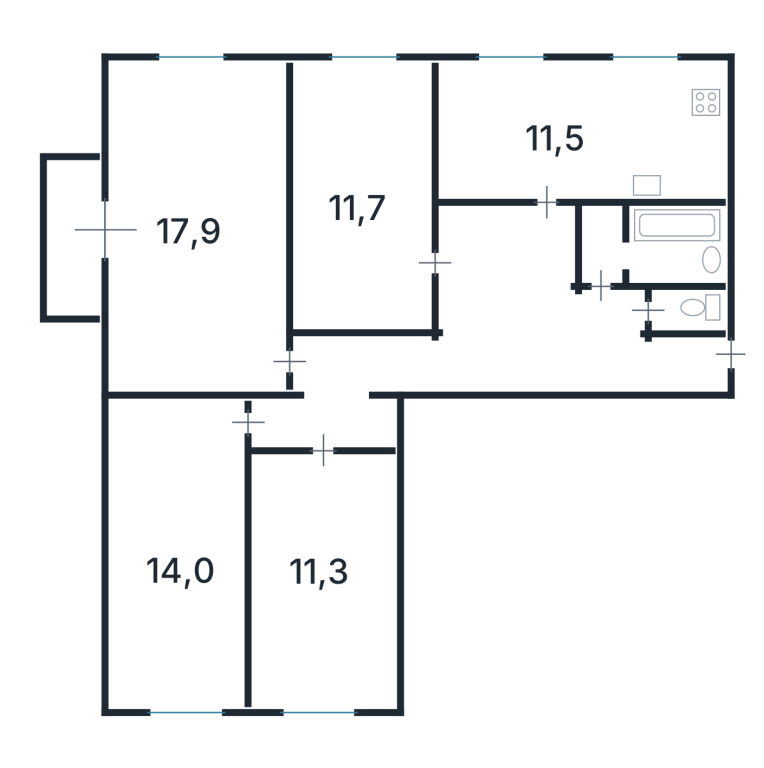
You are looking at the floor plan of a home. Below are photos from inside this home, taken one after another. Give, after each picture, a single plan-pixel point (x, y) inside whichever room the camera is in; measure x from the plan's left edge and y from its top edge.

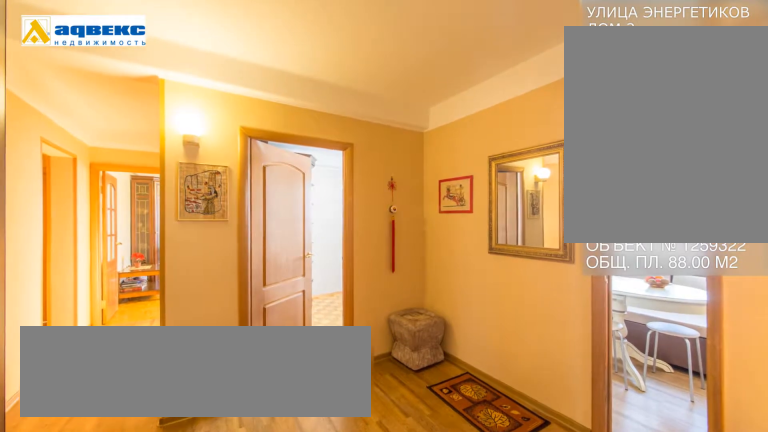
(523, 300)
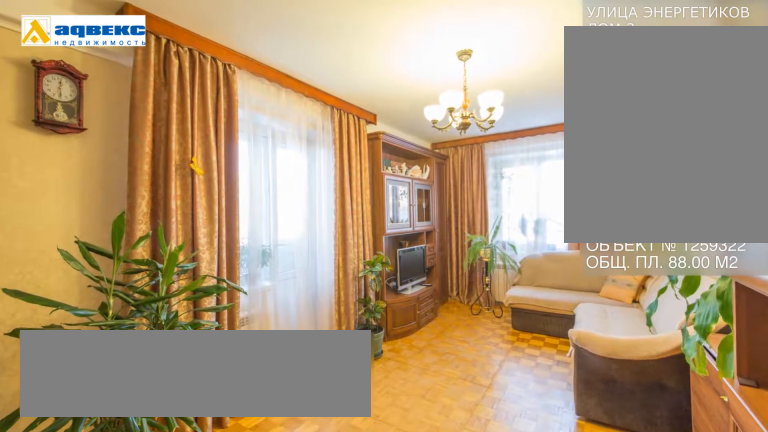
(194, 221)
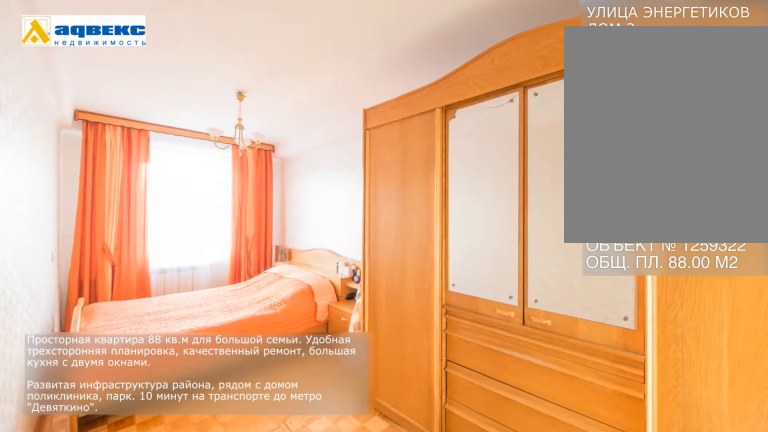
(318, 578)
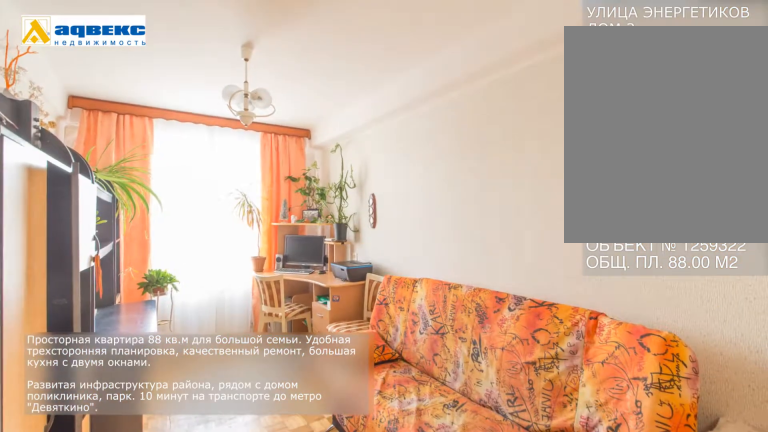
(186, 568)
